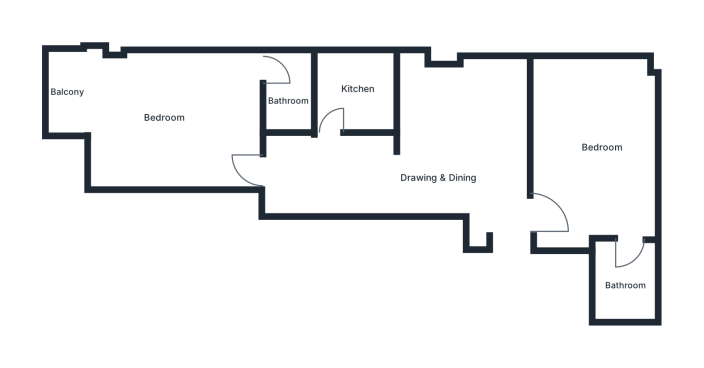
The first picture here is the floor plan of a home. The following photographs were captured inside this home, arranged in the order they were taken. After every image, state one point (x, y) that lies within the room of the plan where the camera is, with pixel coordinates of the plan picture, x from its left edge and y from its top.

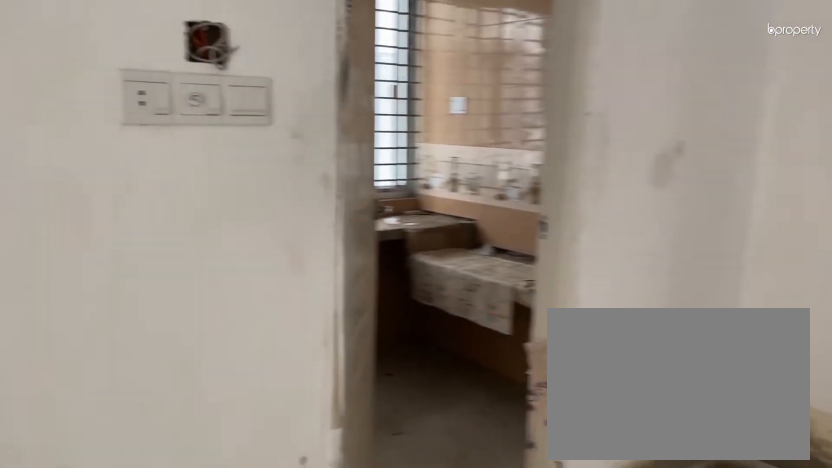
(363, 175)
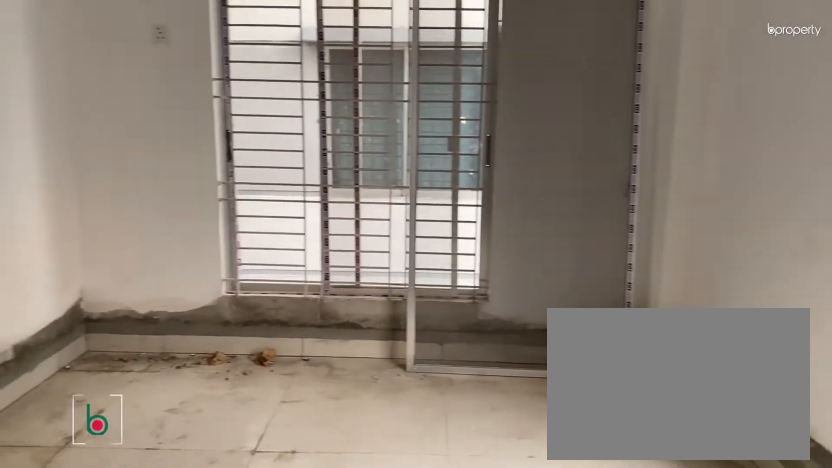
(593, 154)
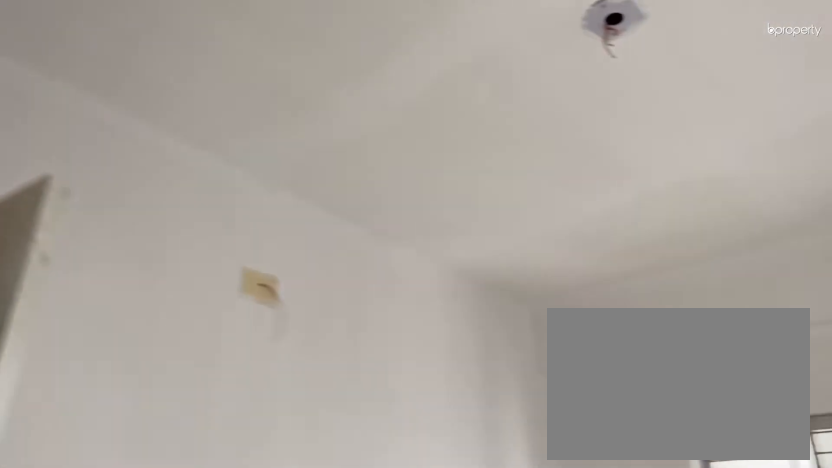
(593, 154)
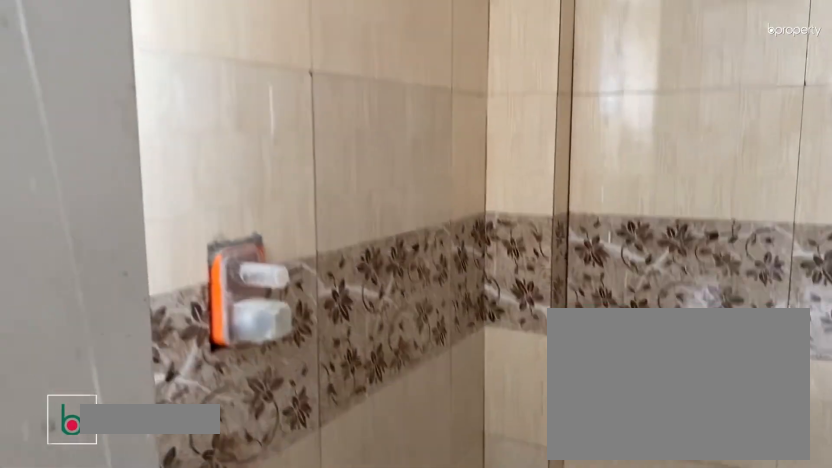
(623, 280)
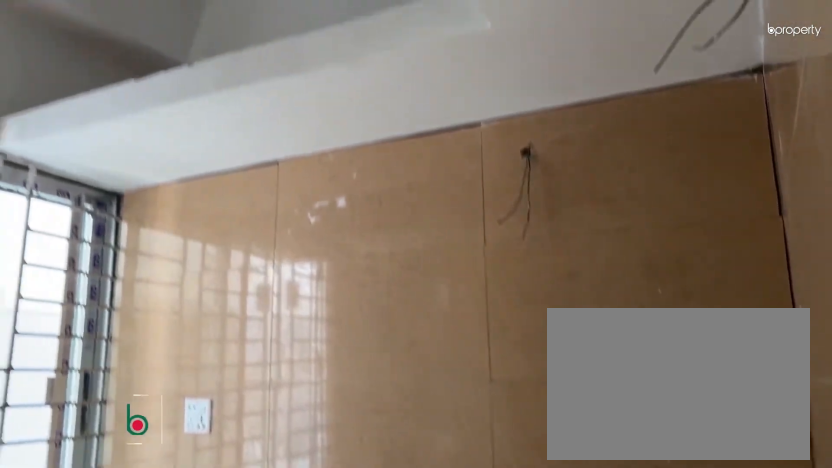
(357, 91)
